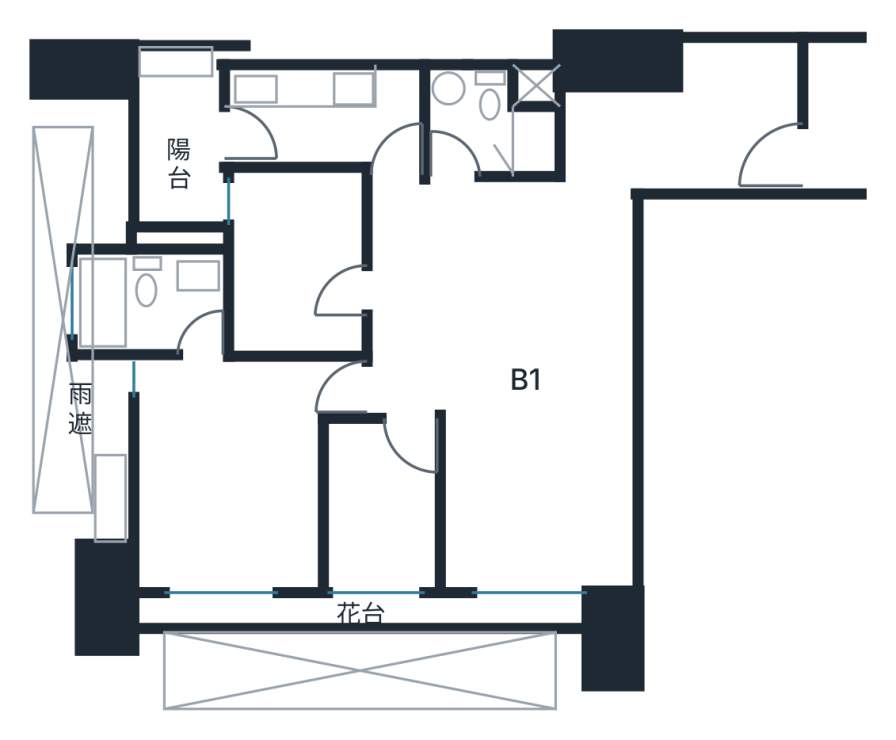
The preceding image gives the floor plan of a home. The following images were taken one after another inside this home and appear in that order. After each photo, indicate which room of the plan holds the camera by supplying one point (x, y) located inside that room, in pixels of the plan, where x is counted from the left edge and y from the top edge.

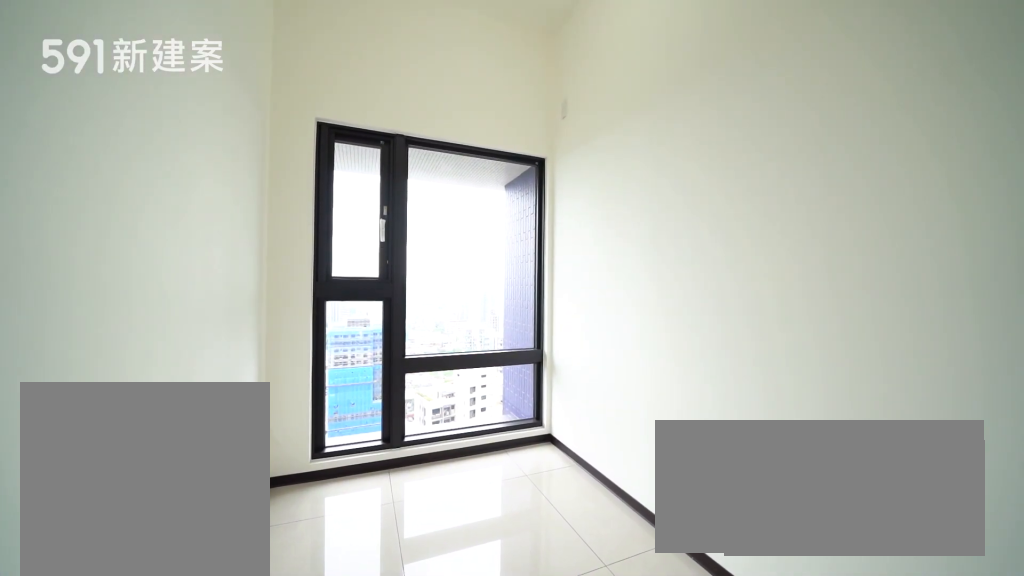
(379, 507)
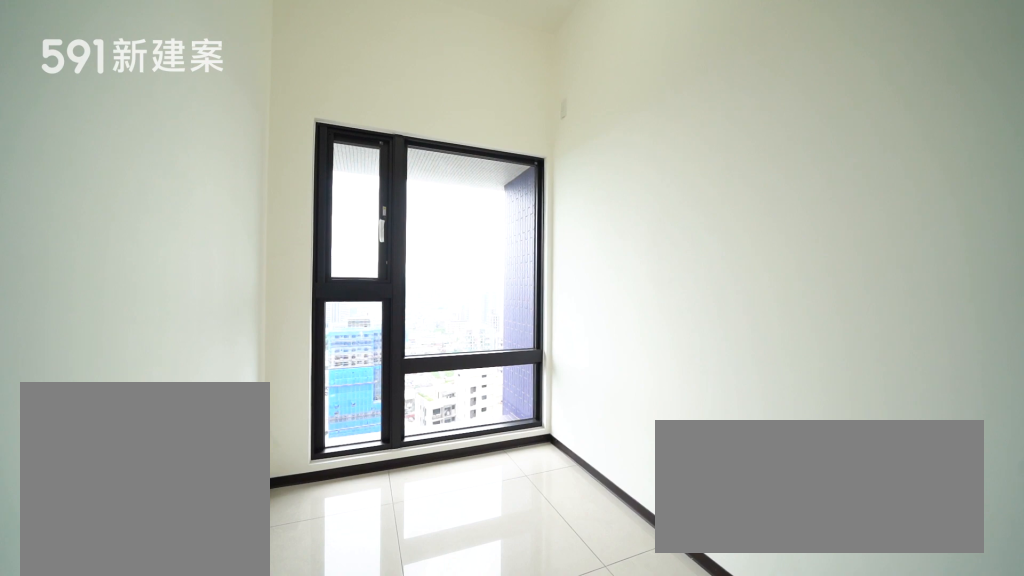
(379, 507)
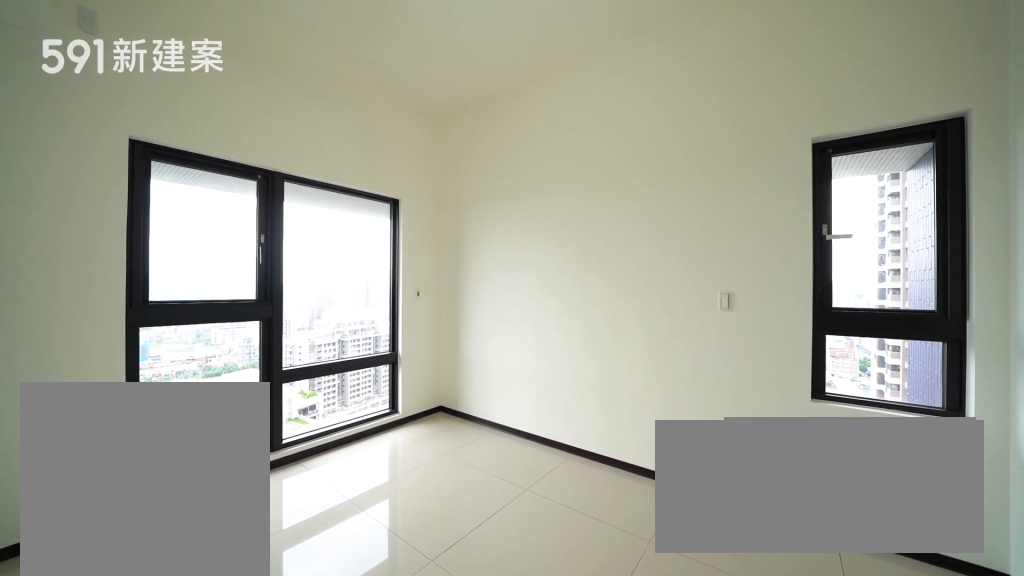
(233, 471)
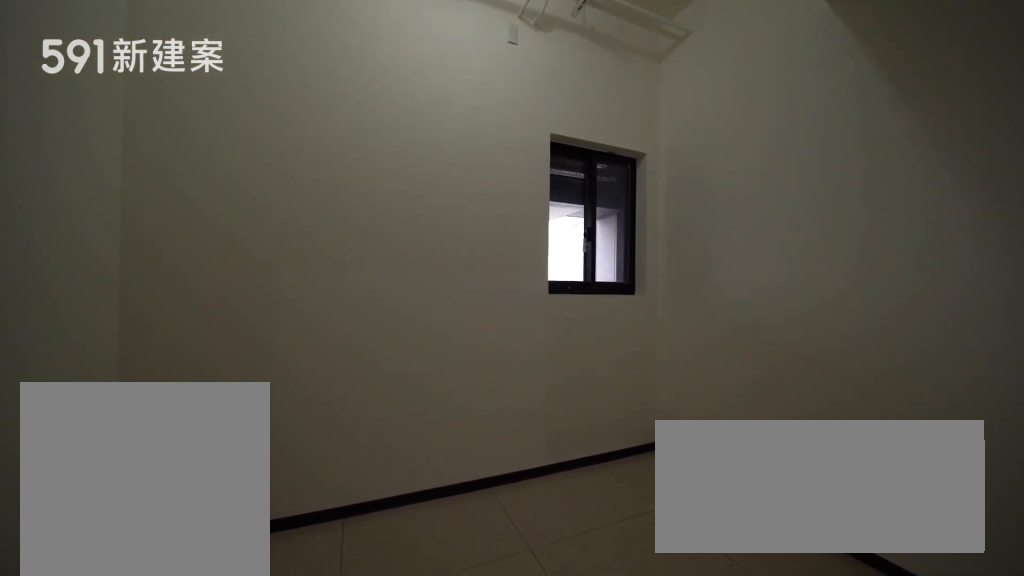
(296, 259)
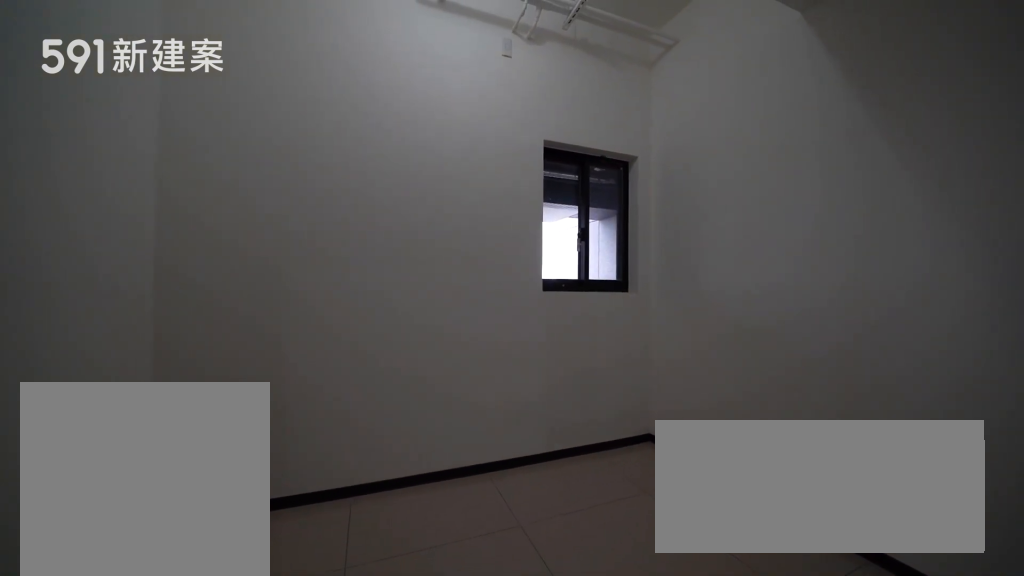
(296, 259)
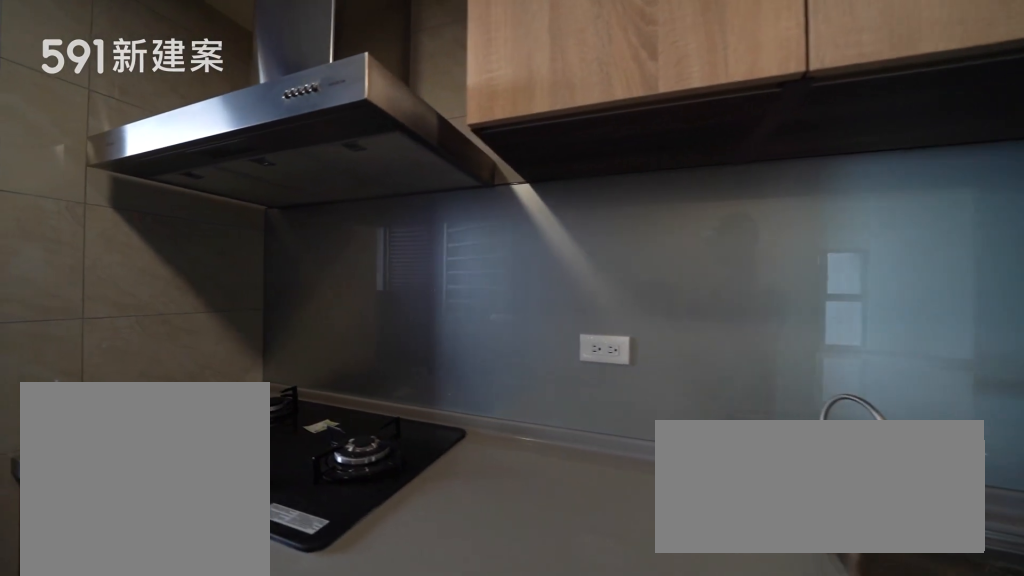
(325, 115)
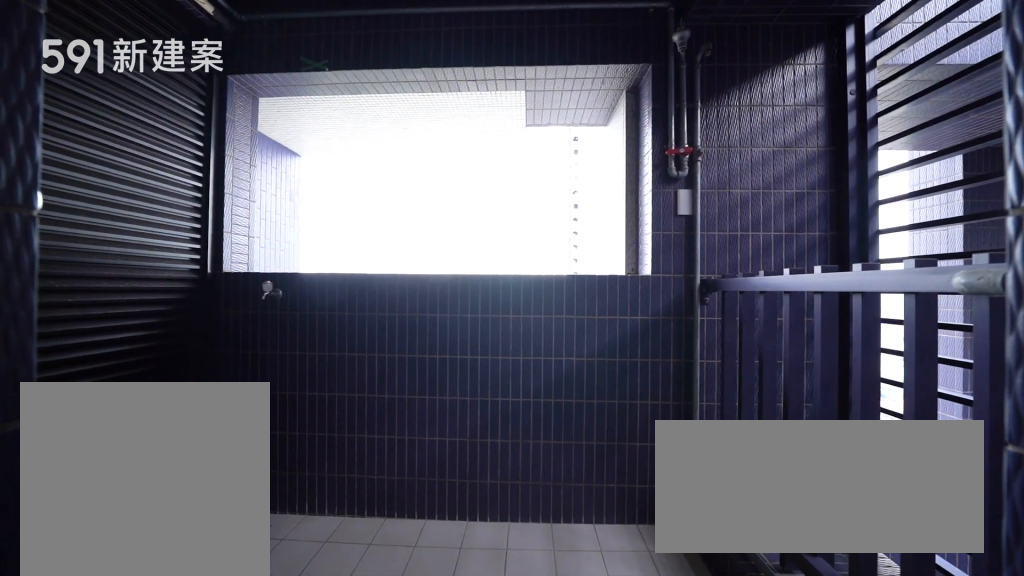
(175, 163)
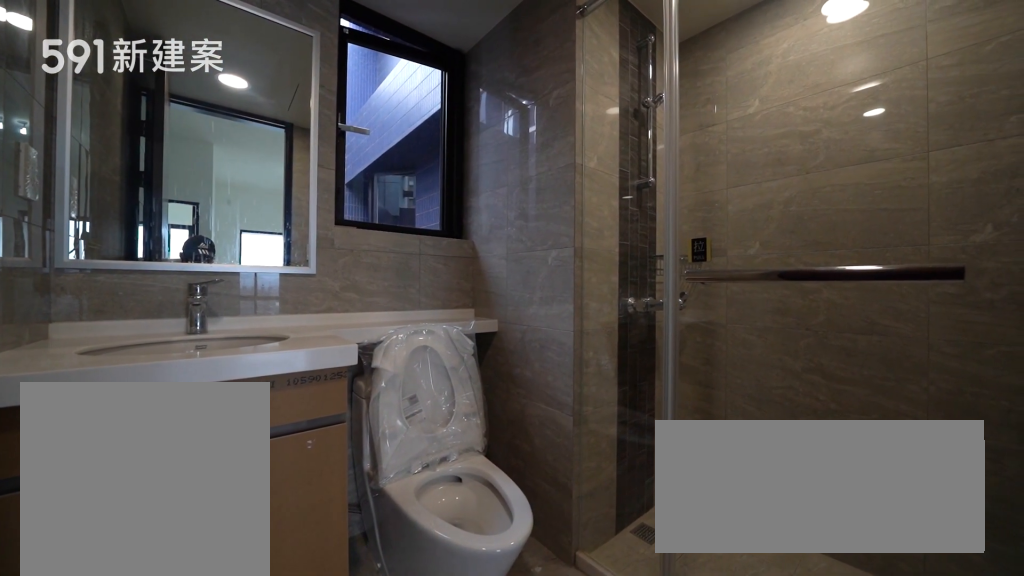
(488, 128)
